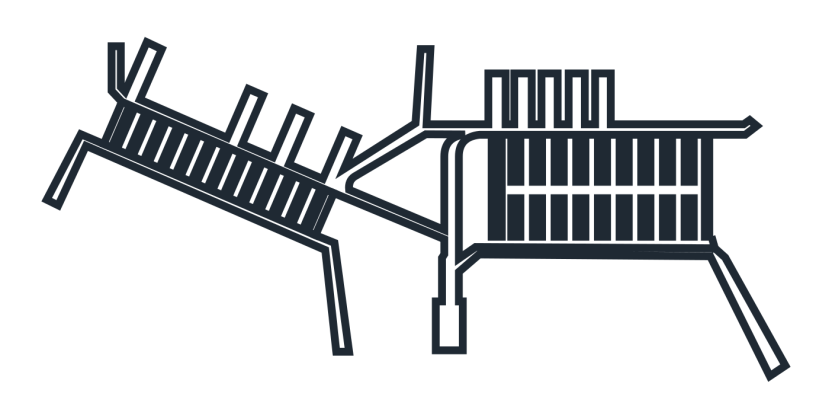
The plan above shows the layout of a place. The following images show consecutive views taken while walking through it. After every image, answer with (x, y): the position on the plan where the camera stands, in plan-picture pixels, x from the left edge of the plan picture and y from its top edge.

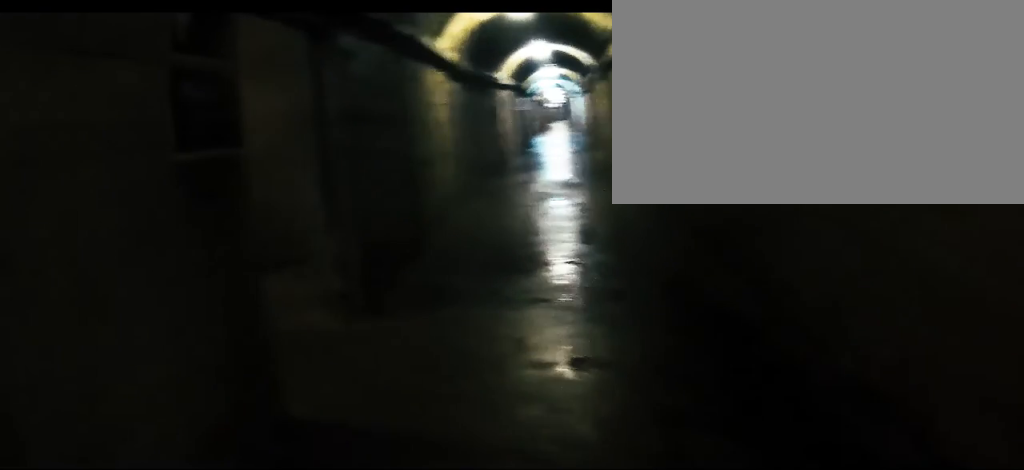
(677, 134)
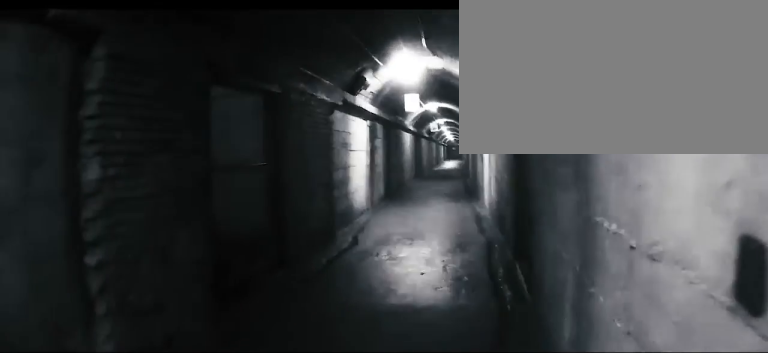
(296, 168)
